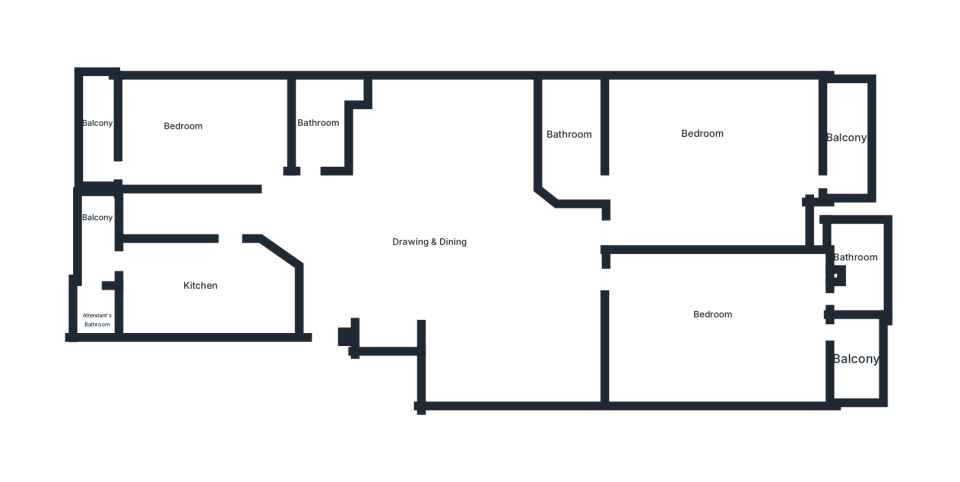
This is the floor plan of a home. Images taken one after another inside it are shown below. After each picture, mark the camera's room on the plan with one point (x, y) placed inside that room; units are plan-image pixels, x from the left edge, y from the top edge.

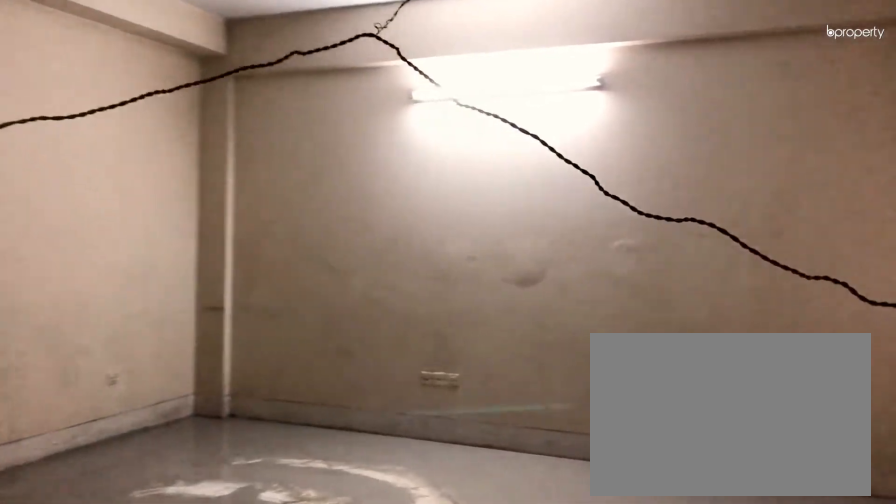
(458, 256)
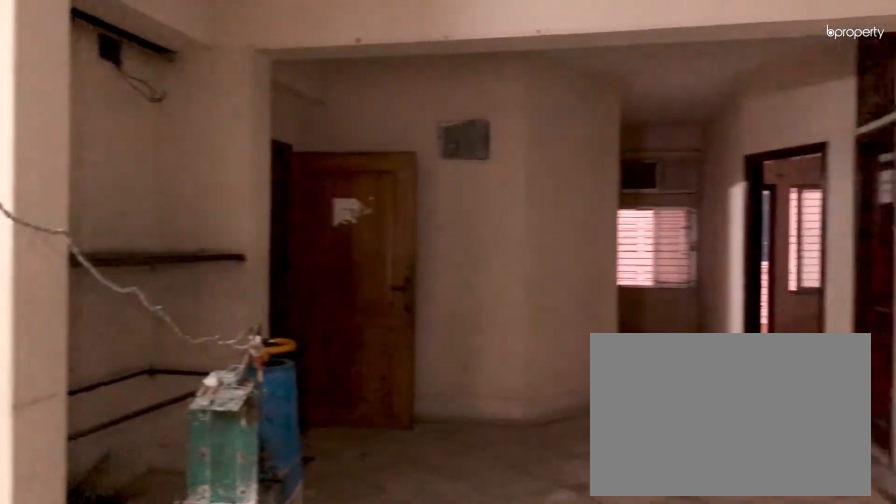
(458, 256)
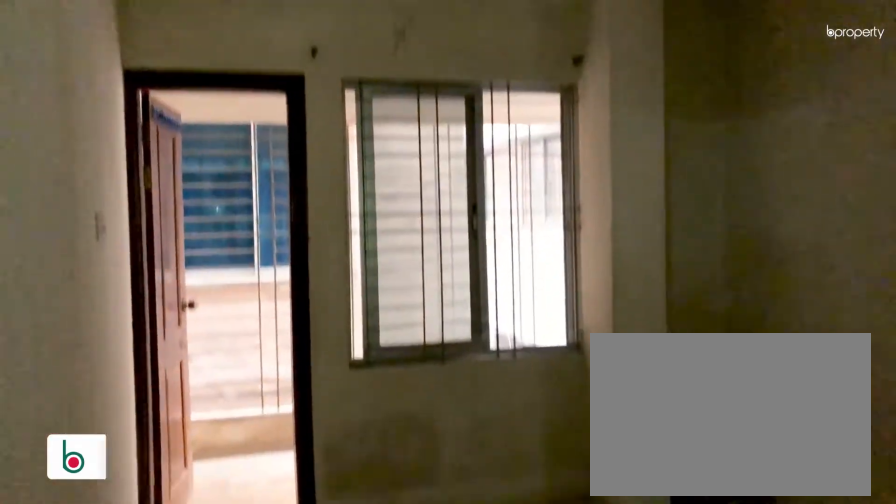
(181, 117)
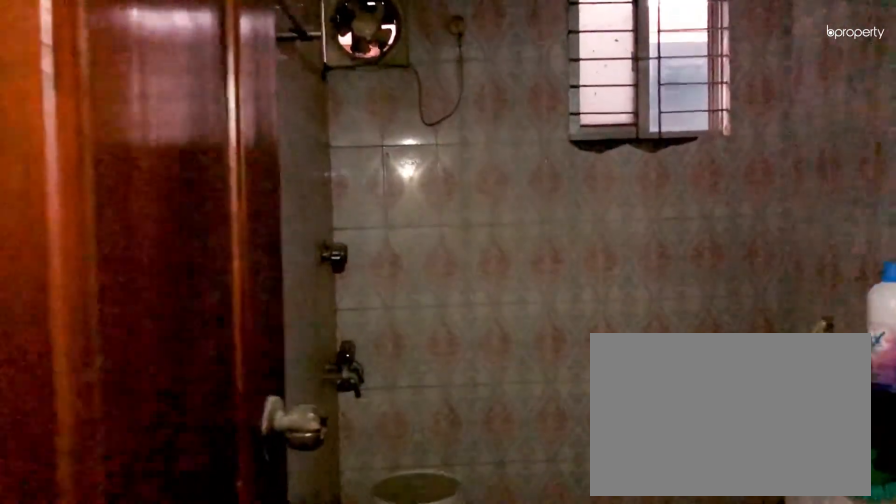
(320, 126)
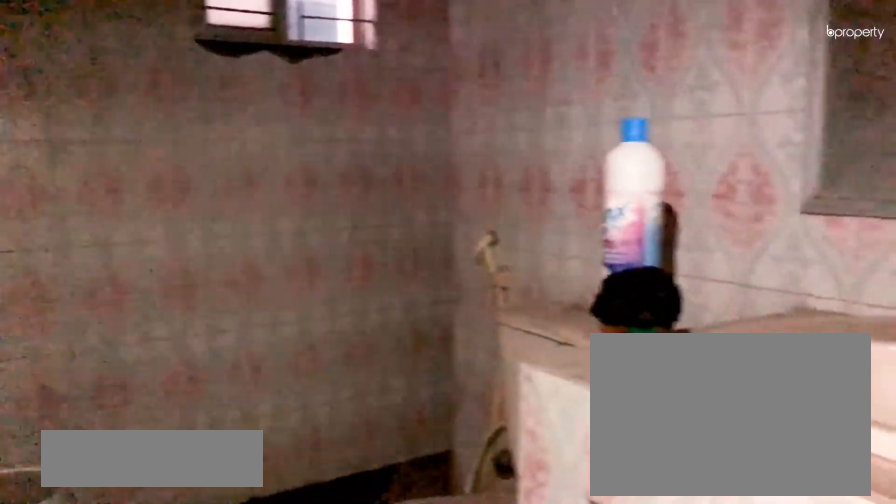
(320, 126)
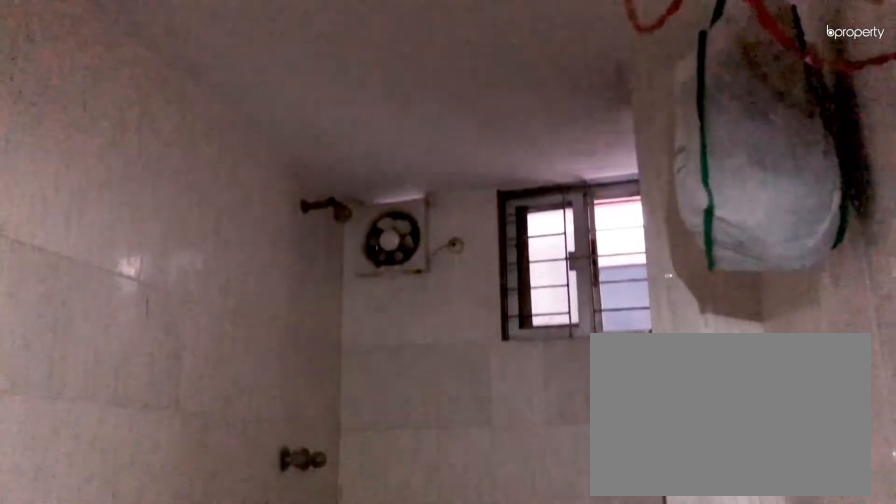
(563, 132)
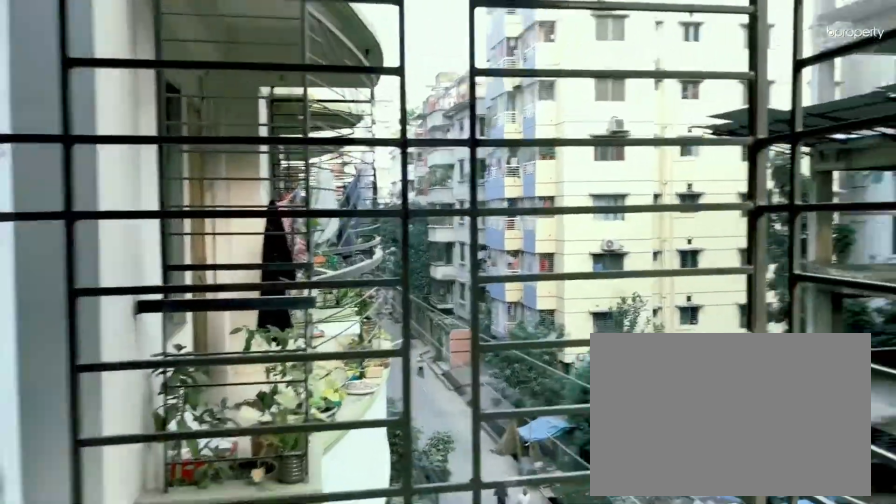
(845, 134)
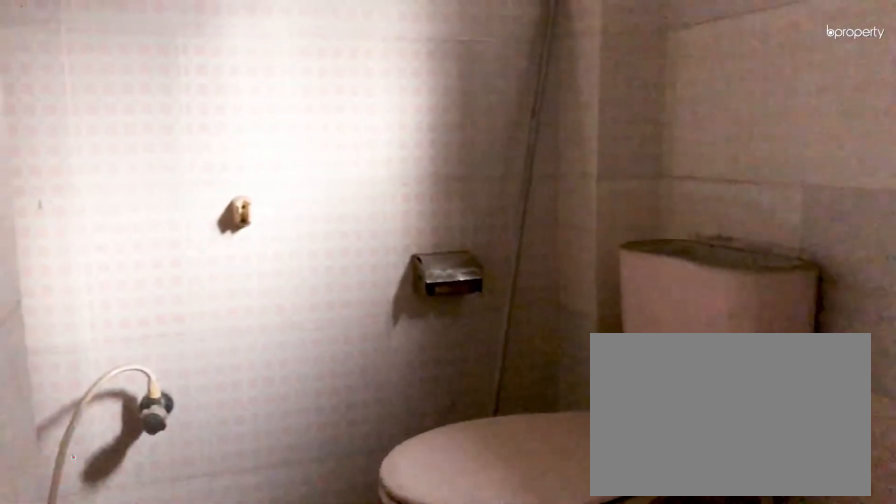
(860, 269)
